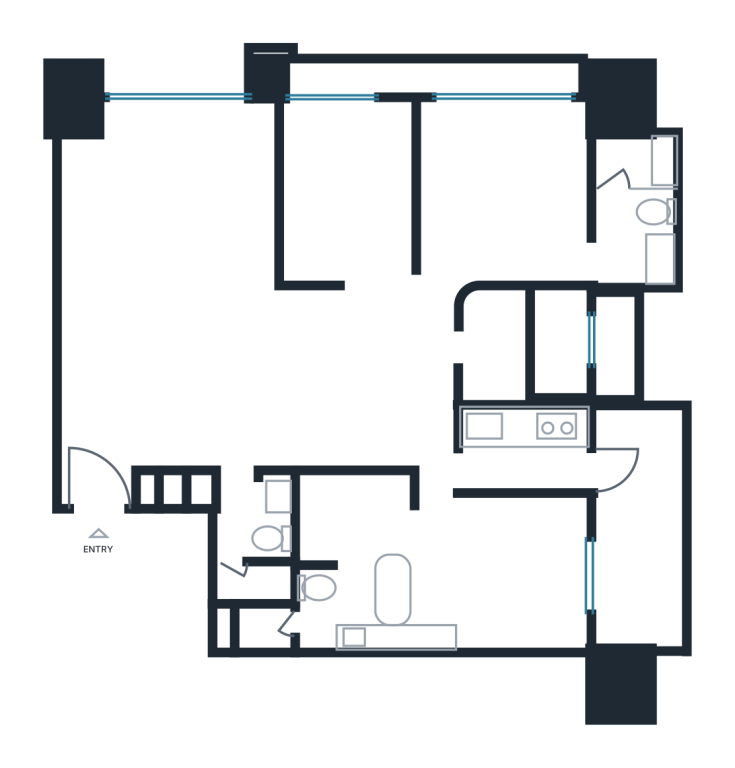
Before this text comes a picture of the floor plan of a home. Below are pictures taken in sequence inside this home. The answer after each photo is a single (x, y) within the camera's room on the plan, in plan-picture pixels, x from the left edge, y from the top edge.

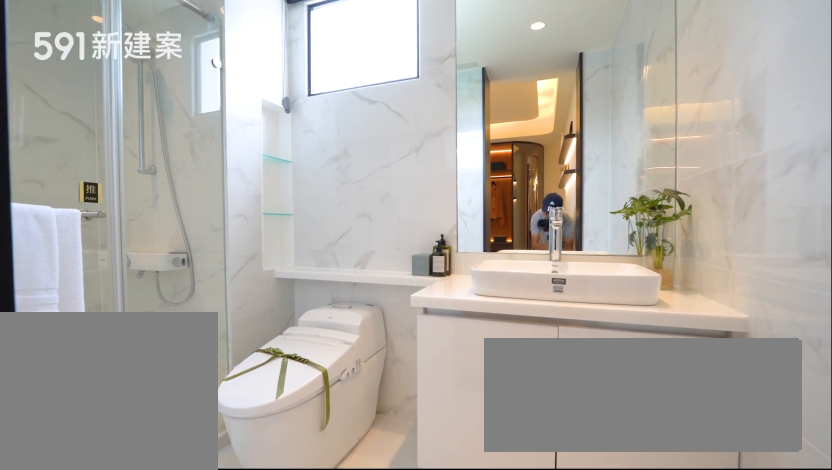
(634, 205)
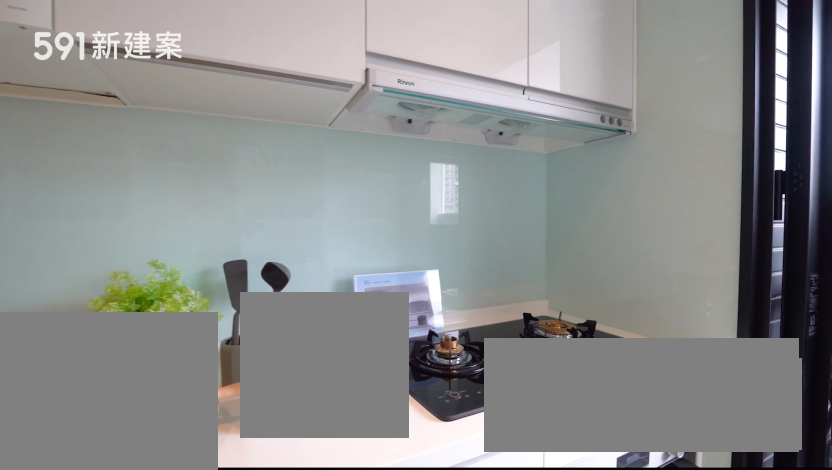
(526, 456)
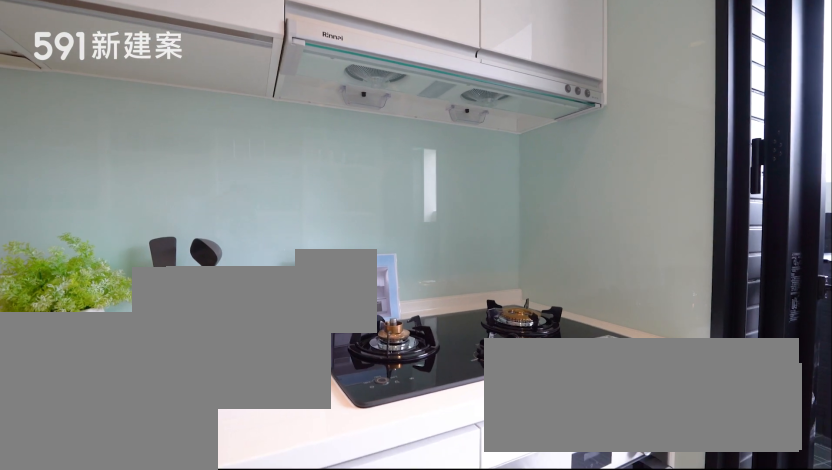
(526, 456)
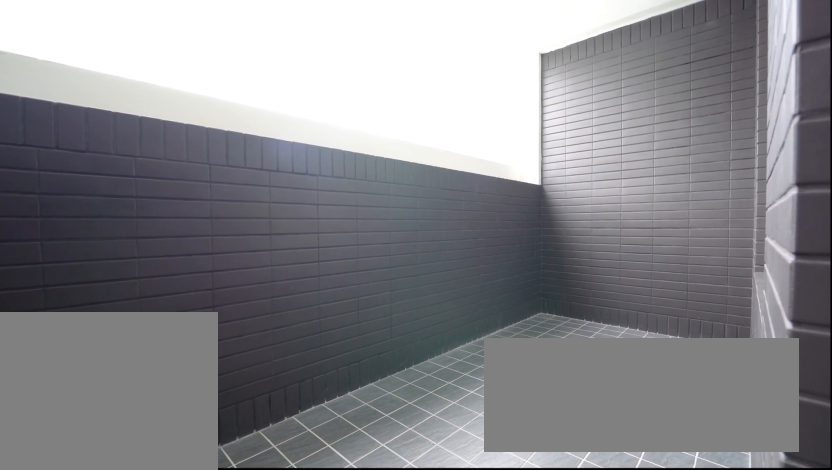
(636, 534)
